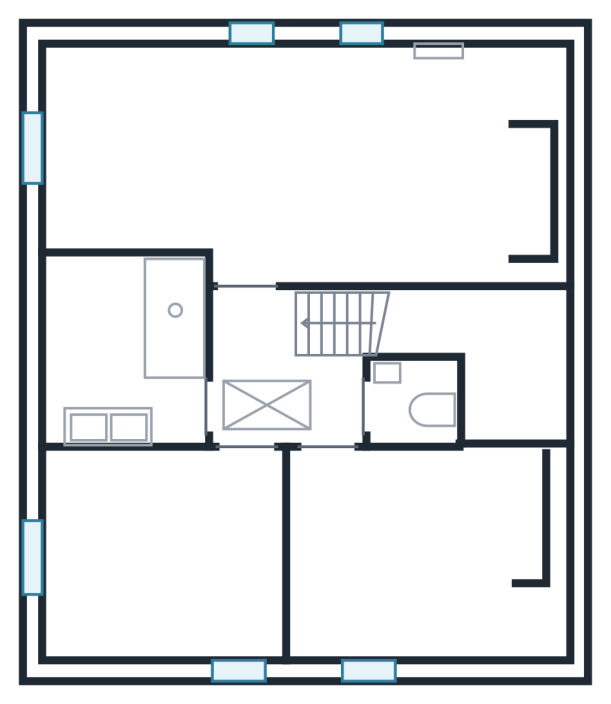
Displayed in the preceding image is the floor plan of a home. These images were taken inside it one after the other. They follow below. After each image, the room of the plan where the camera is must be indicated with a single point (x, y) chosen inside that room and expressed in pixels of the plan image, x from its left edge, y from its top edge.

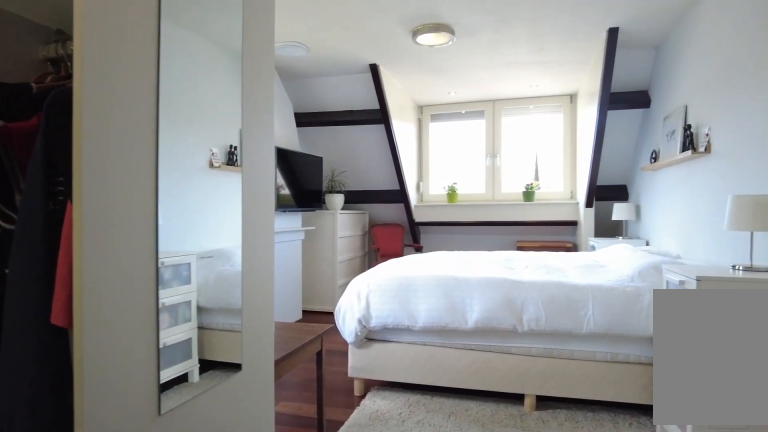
(323, 163)
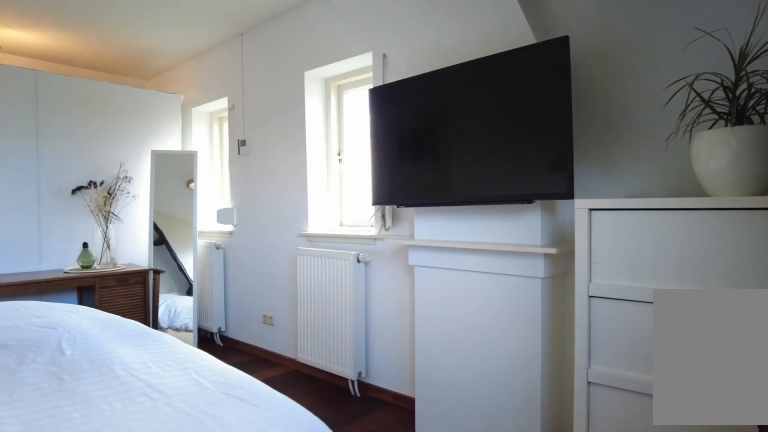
(322, 163)
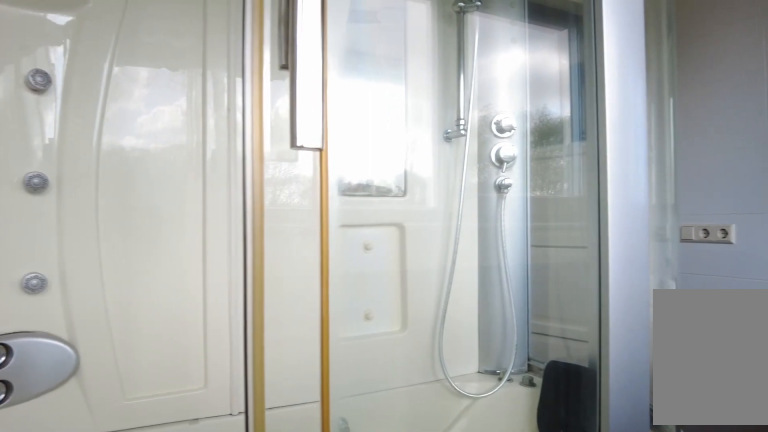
(121, 351)
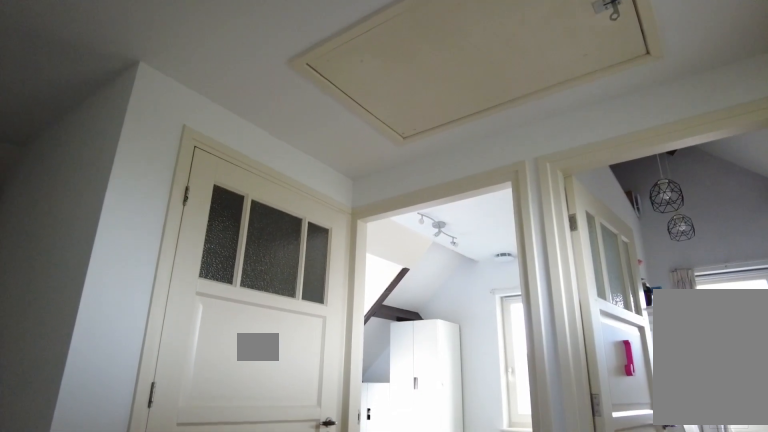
(278, 379)
